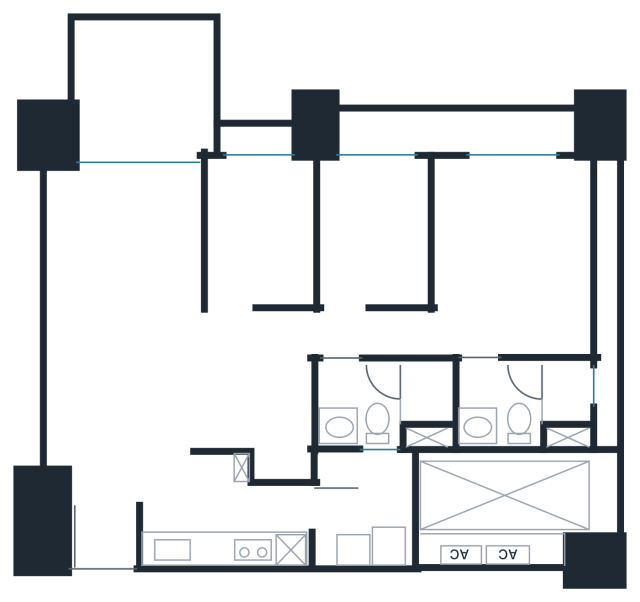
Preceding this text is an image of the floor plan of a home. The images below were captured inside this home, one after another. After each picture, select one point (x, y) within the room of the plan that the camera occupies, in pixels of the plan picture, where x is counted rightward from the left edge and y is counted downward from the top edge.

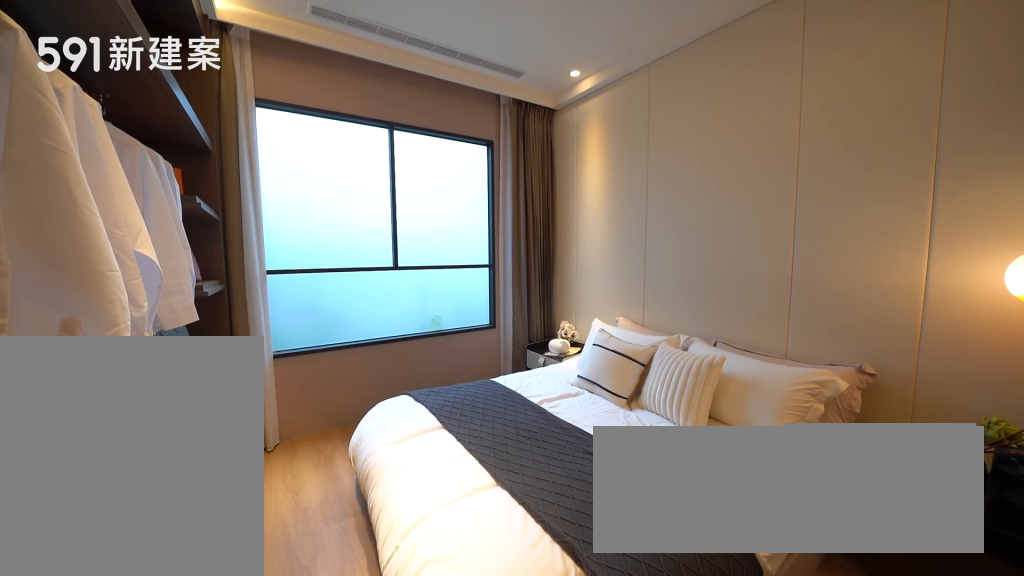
(517, 256)
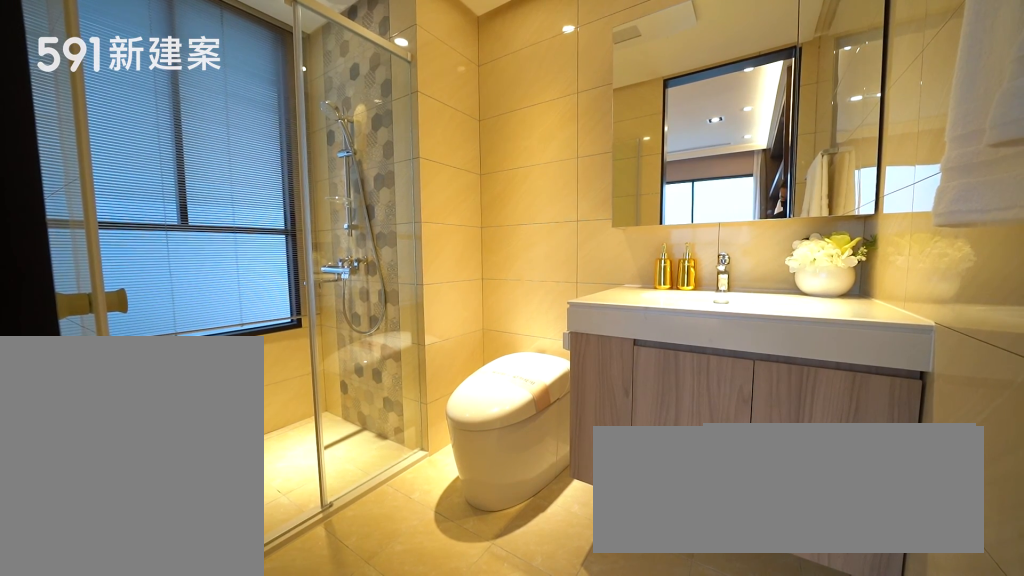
(531, 405)
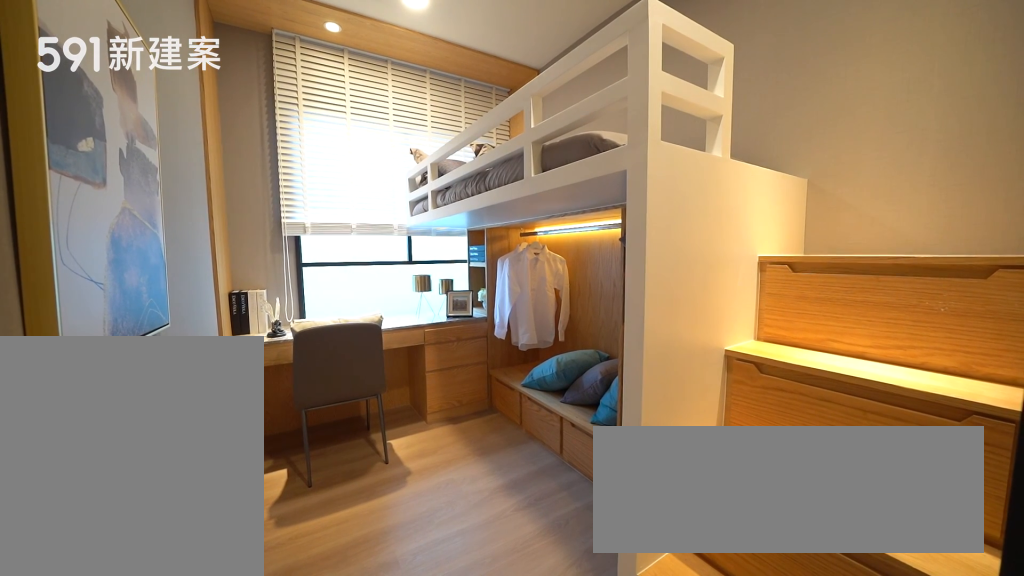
(378, 228)
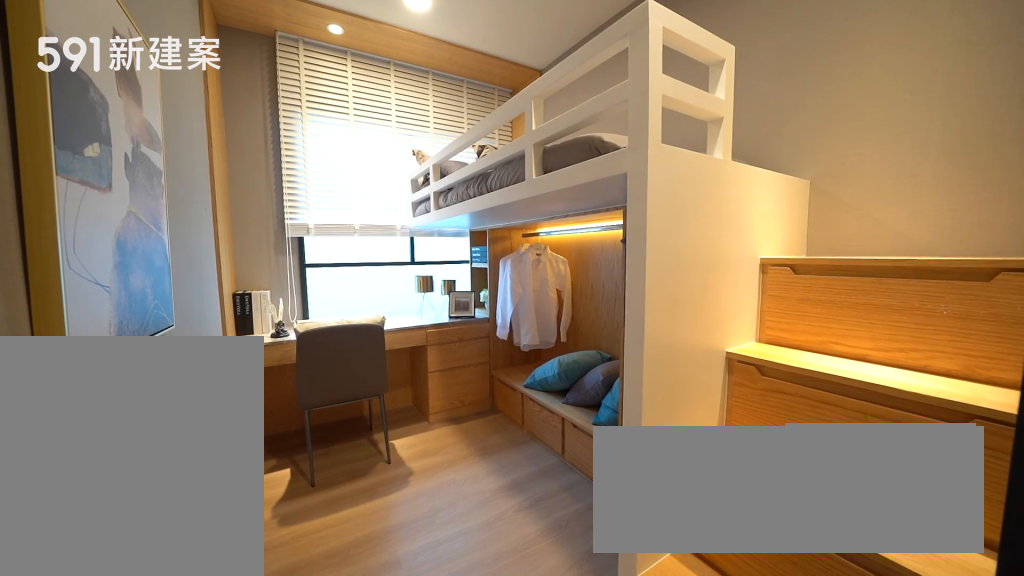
(378, 228)
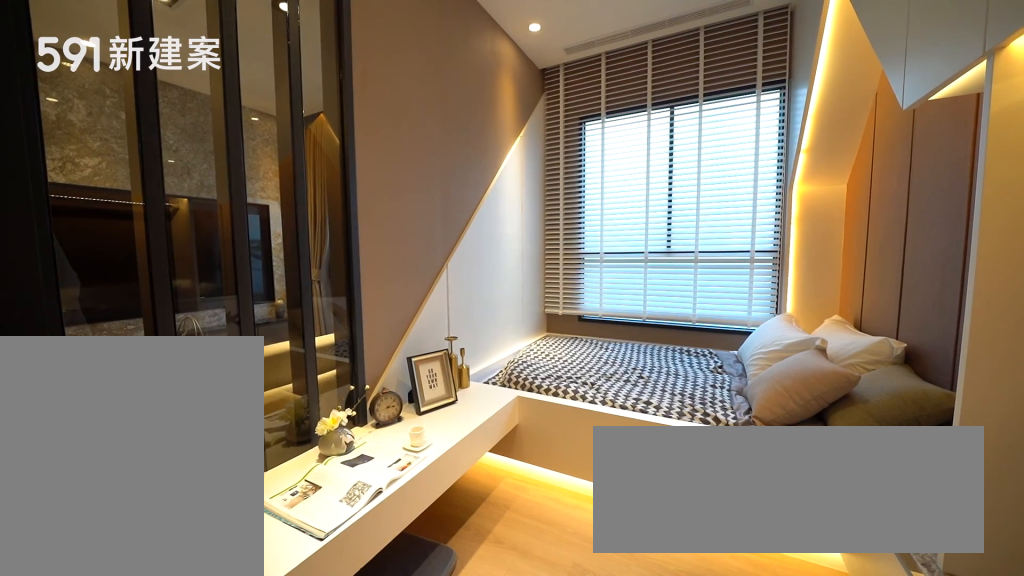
(261, 227)
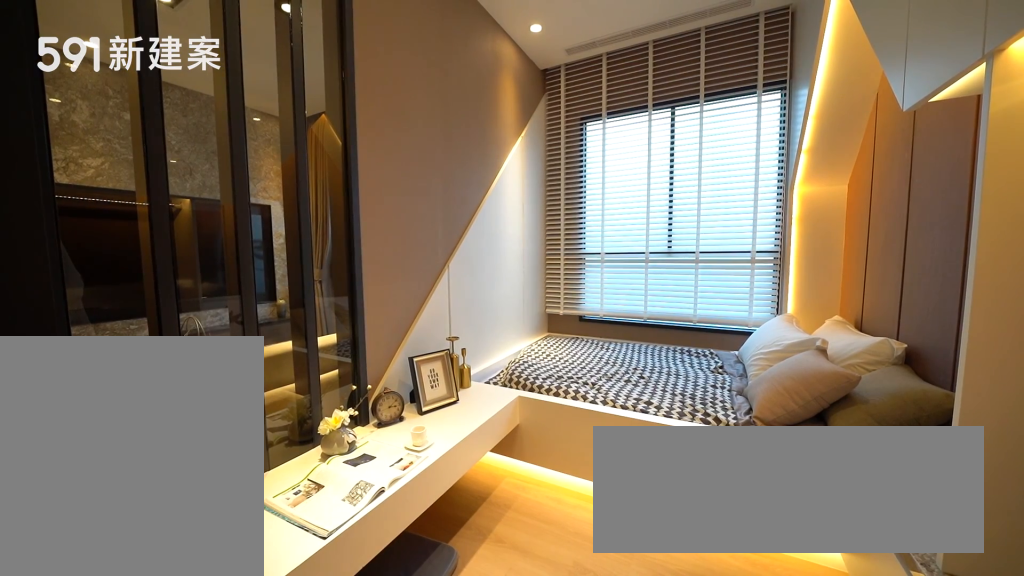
(261, 227)
